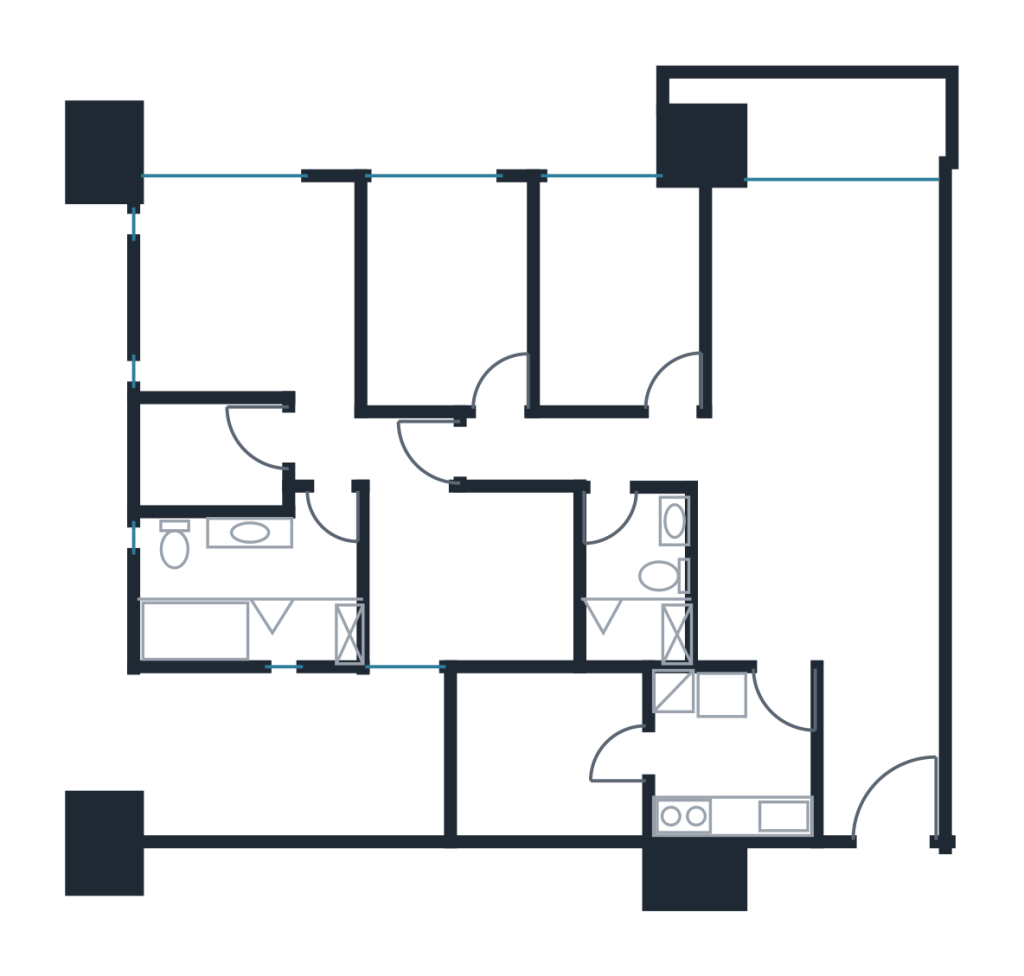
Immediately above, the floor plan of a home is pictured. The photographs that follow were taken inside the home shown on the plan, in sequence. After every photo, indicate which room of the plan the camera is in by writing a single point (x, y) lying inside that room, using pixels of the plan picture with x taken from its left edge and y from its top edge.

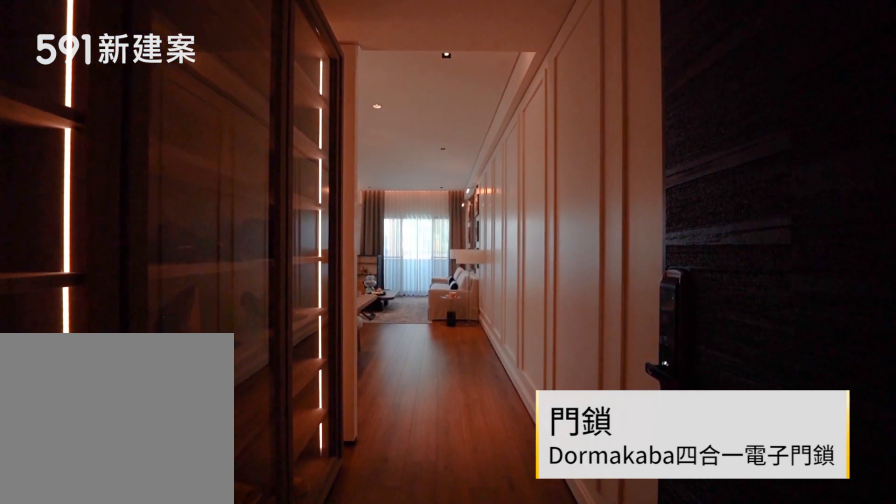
(880, 748)
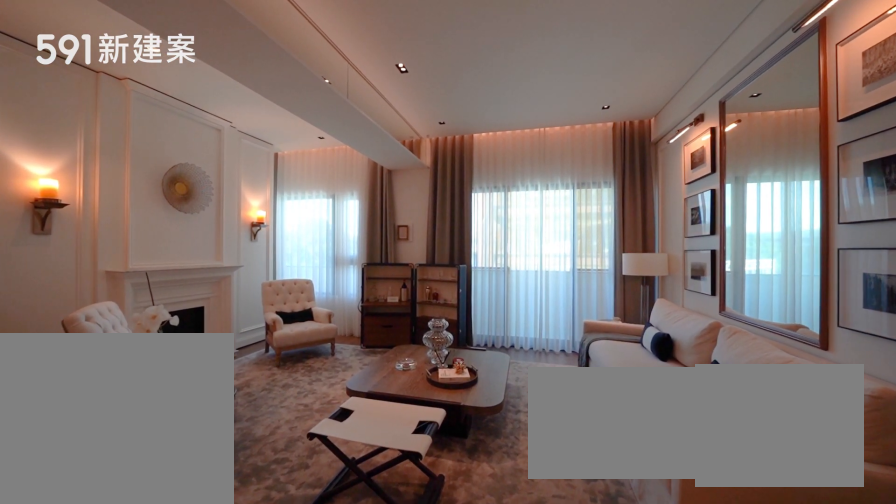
(734, 296)
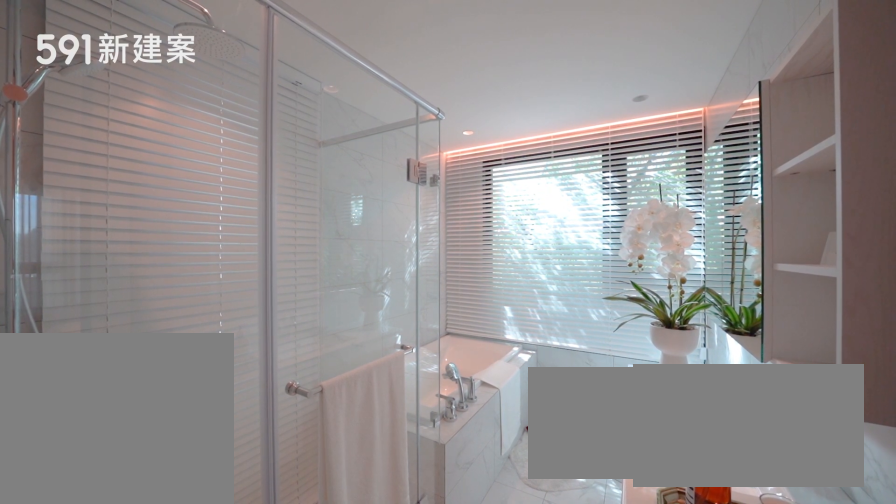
(239, 584)
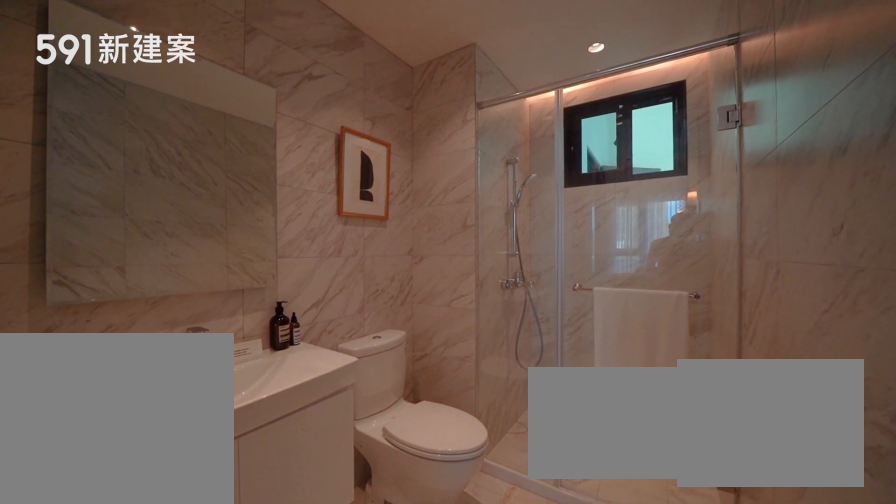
(631, 585)
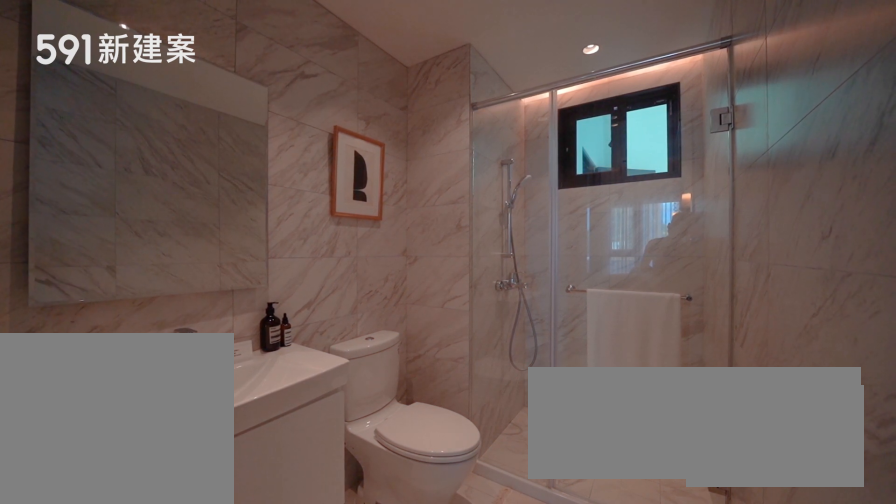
(631, 585)
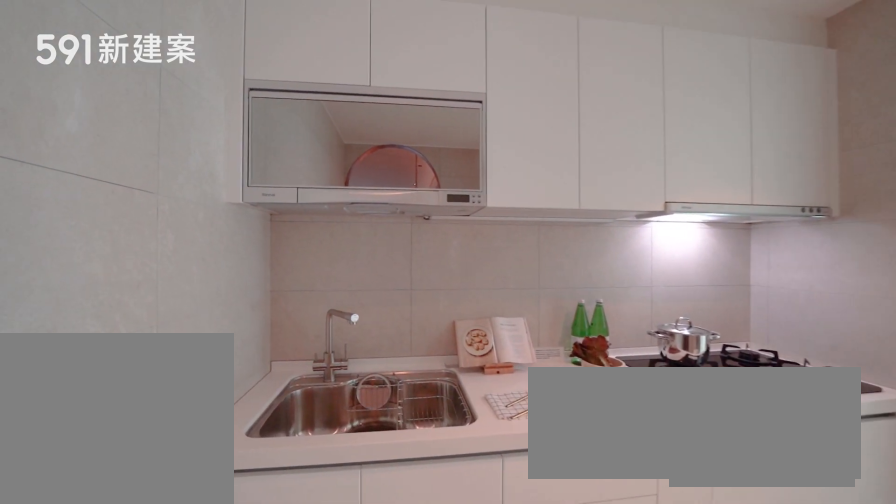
(728, 756)
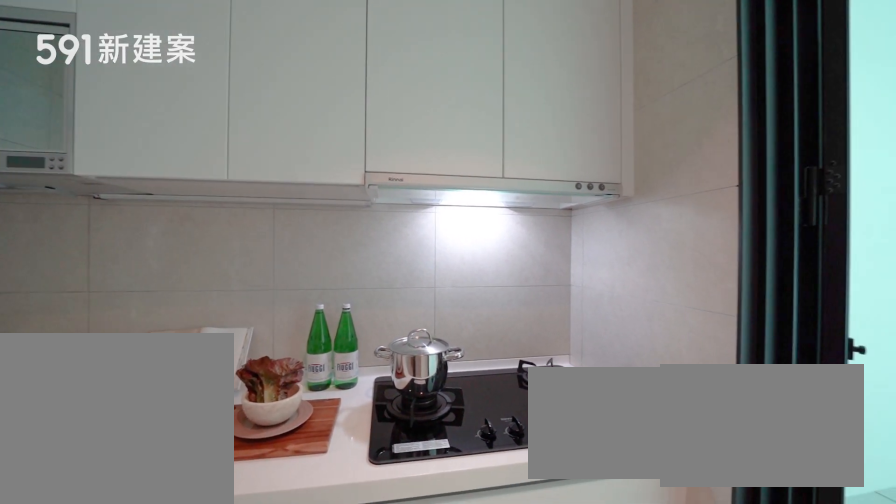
(728, 756)
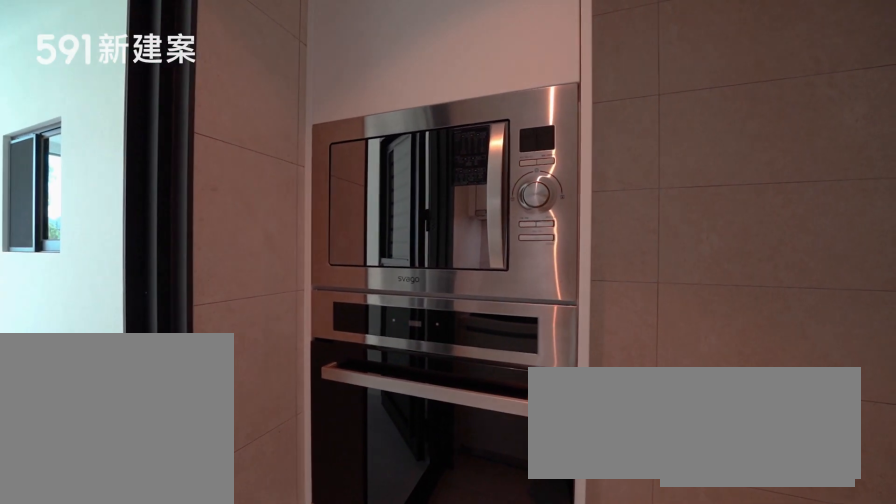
(728, 756)
